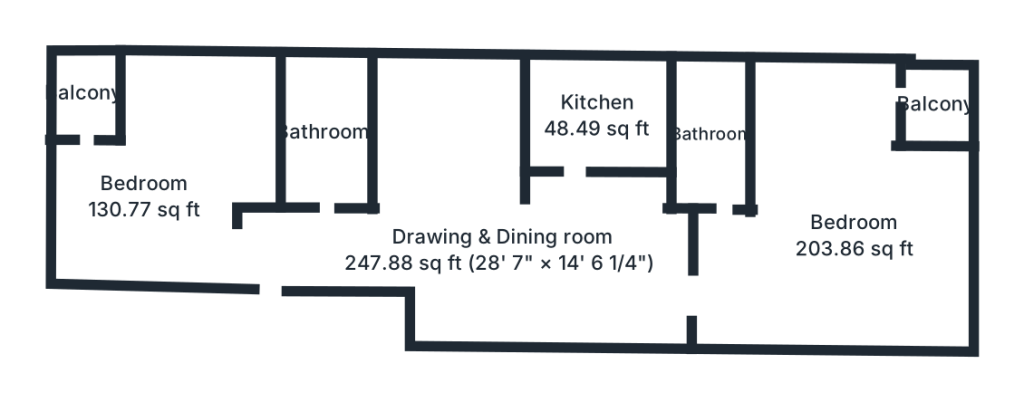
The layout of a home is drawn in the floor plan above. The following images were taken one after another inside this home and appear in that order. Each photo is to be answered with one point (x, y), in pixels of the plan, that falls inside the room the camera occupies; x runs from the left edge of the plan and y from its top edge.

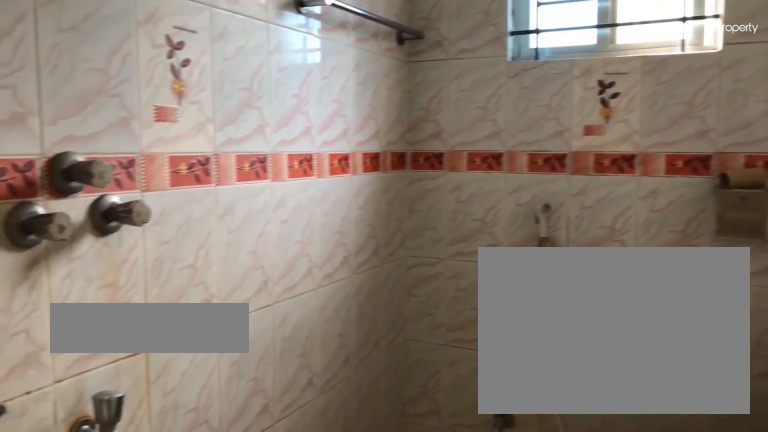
(713, 136)
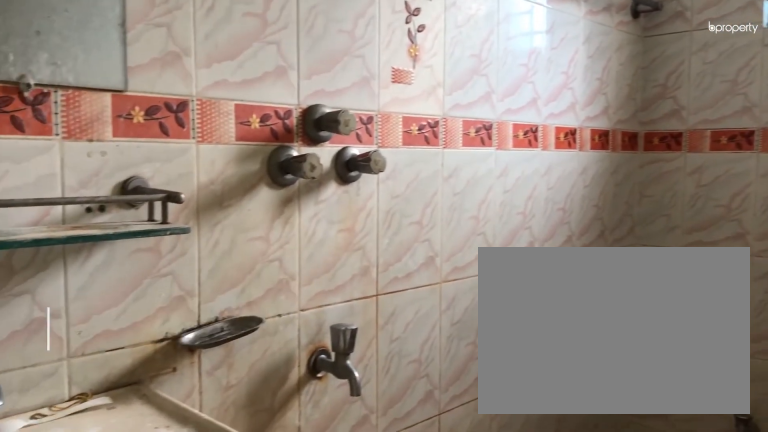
(713, 136)
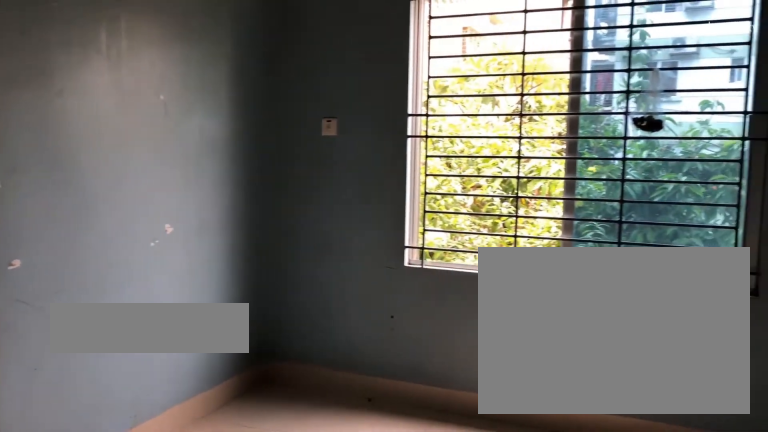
(146, 199)
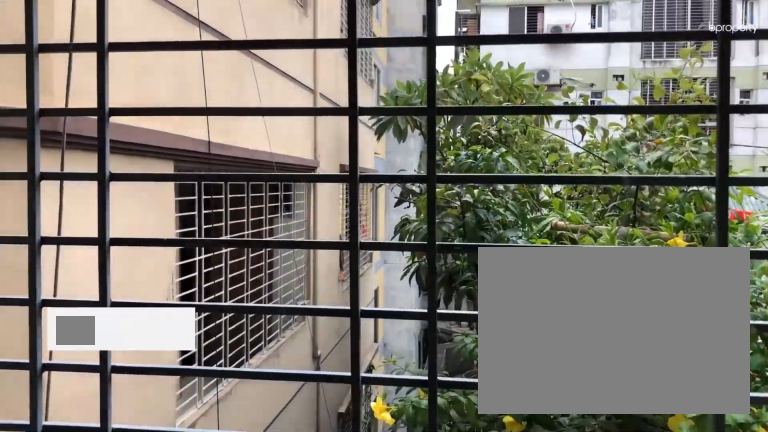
(84, 92)
